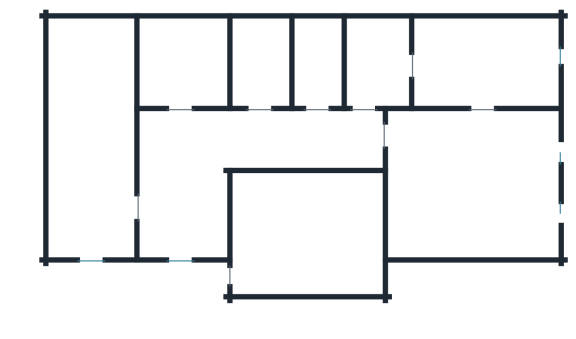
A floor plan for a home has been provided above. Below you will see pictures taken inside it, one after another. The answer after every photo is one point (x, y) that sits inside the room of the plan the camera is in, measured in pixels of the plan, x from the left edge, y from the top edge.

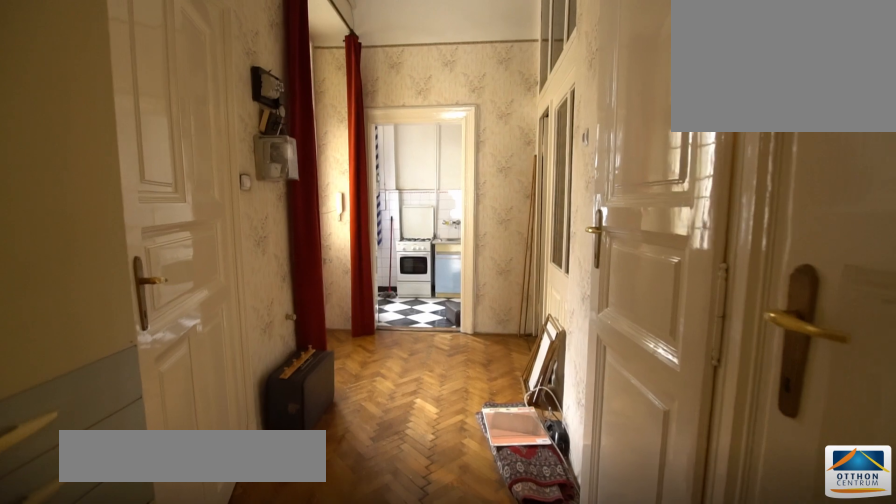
(269, 139)
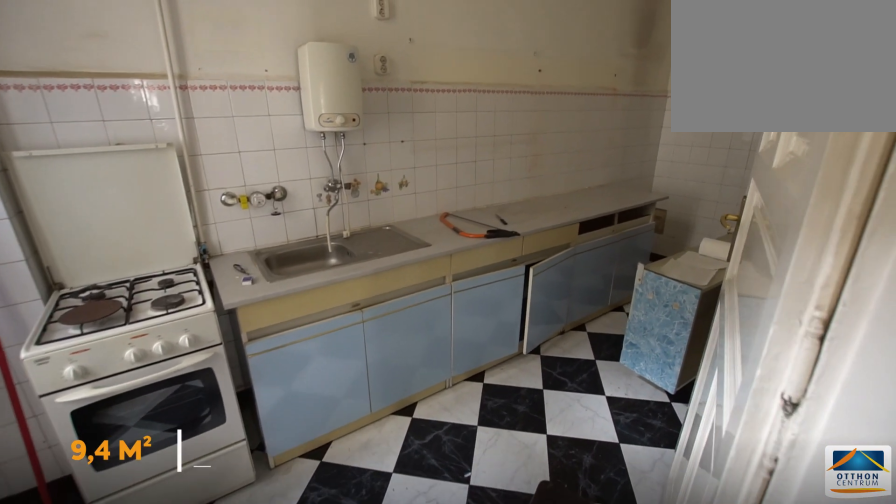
(92, 139)
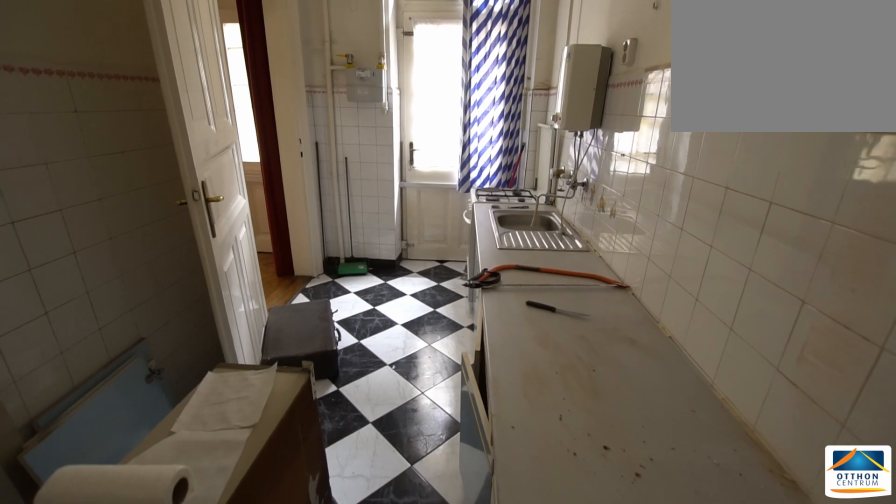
(93, 139)
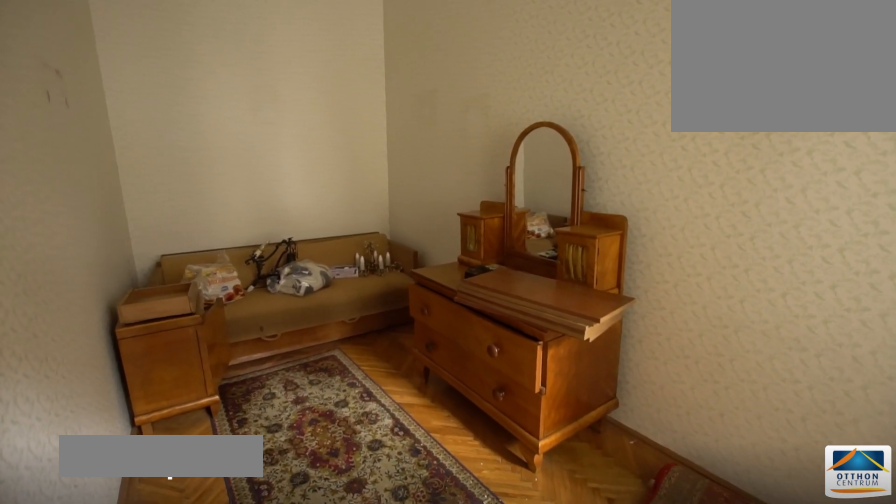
(305, 240)
